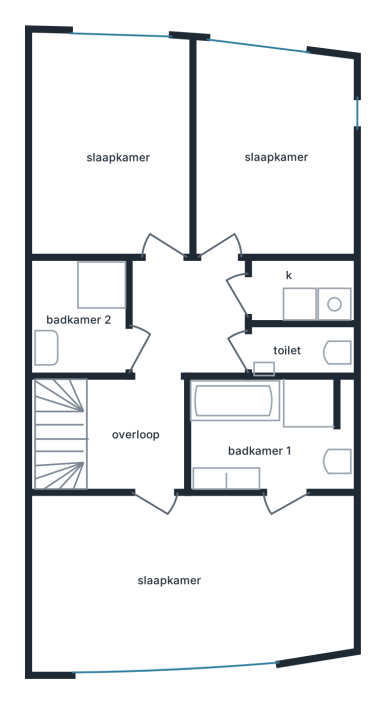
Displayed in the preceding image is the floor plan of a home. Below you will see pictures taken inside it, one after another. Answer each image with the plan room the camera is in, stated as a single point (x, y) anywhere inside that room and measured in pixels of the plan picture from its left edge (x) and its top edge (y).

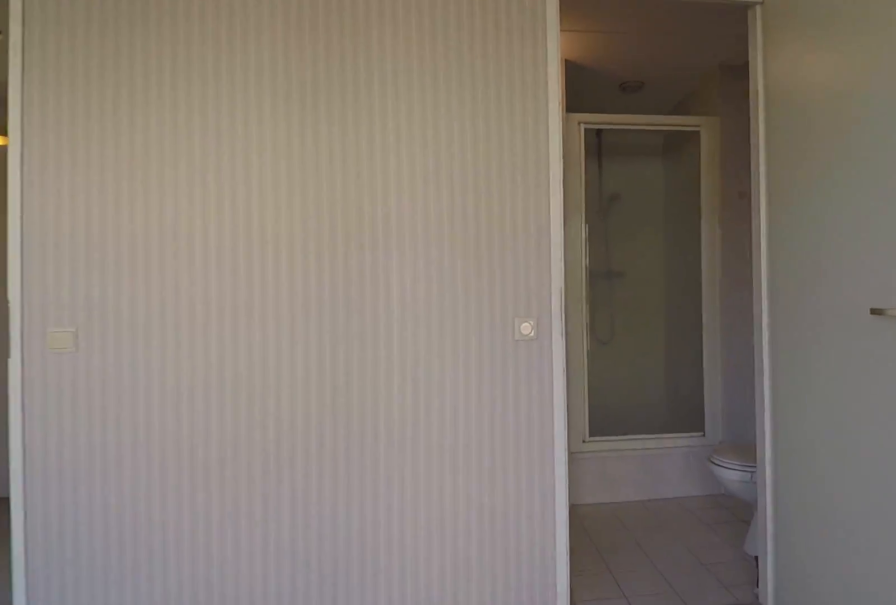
(190, 579)
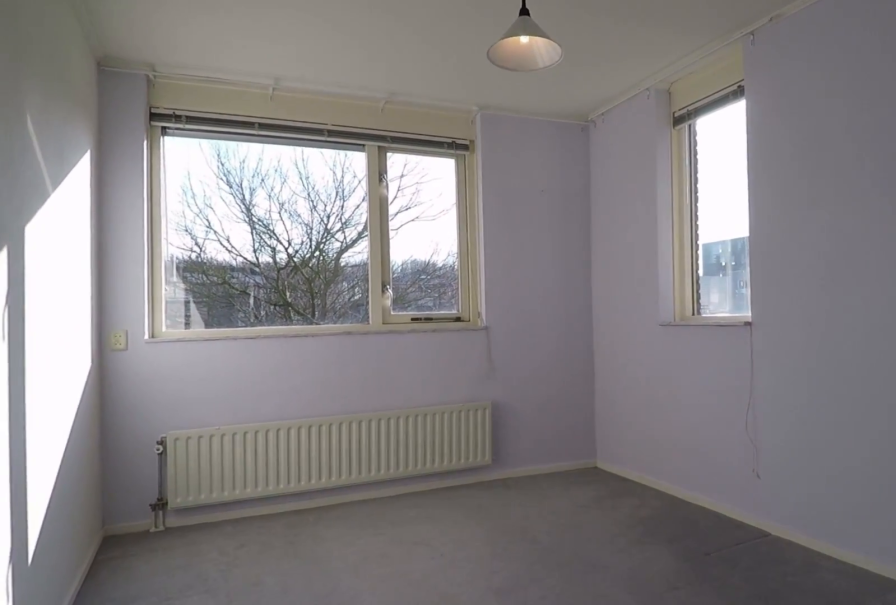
(271, 152)
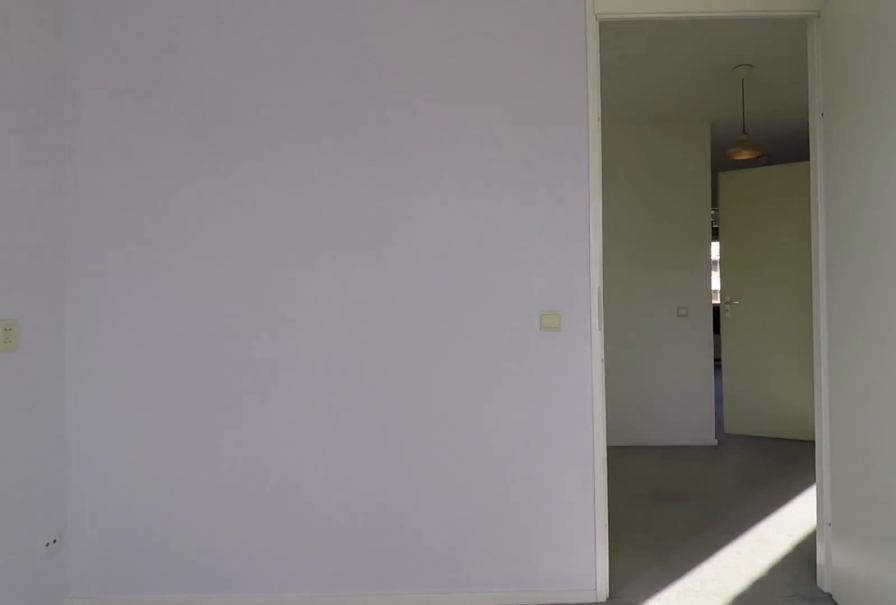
(271, 152)
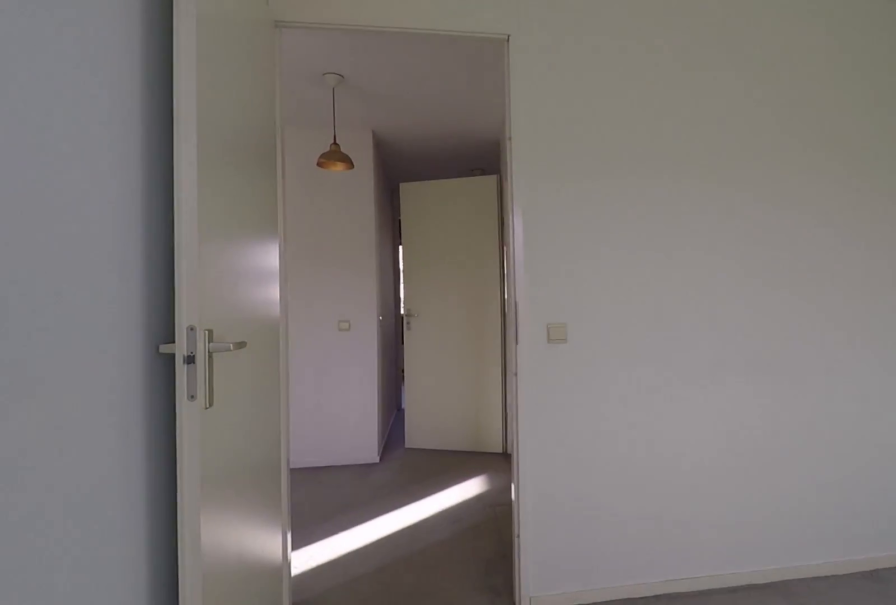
(113, 147)
